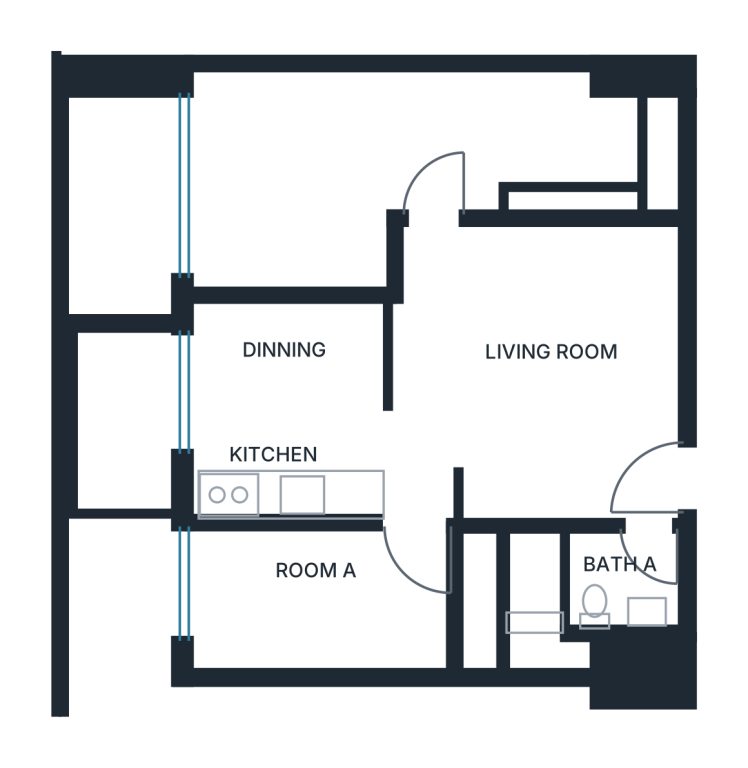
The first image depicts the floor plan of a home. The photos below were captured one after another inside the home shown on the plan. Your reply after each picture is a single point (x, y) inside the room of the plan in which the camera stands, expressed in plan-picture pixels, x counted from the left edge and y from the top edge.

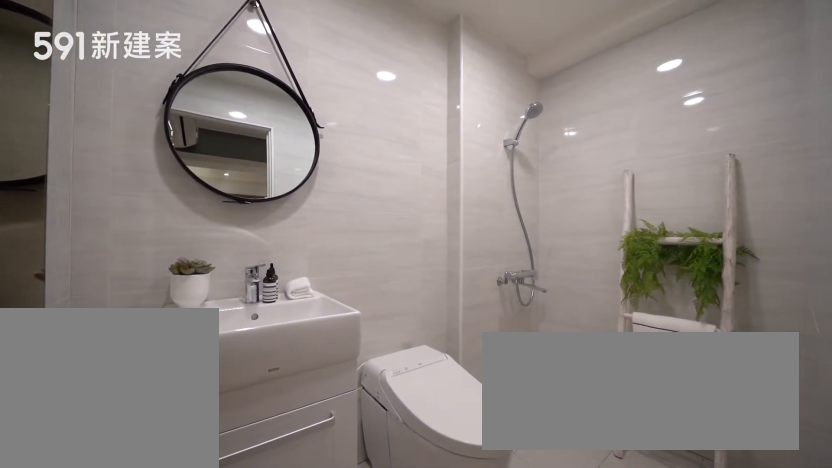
(589, 602)
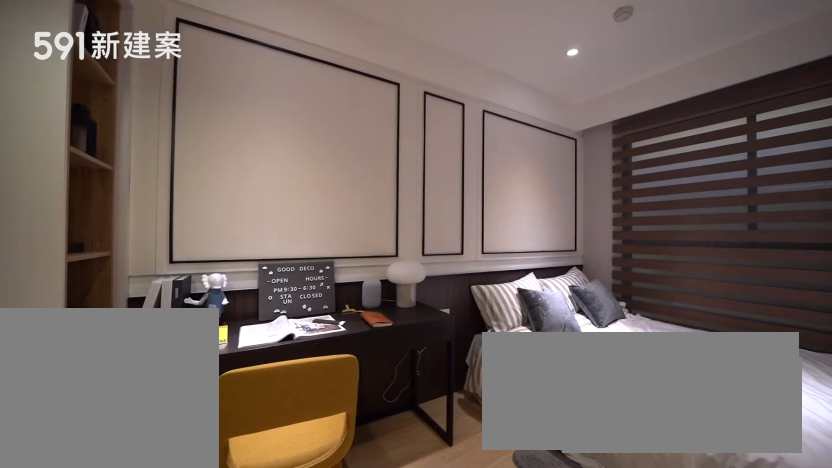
(342, 601)
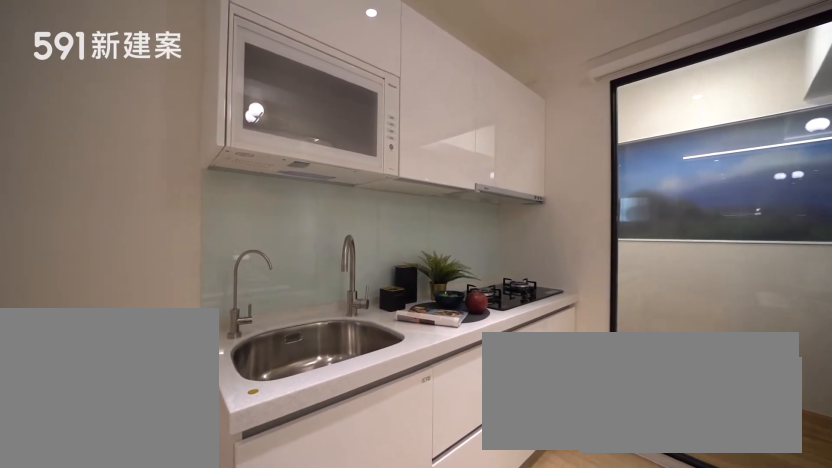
(279, 470)
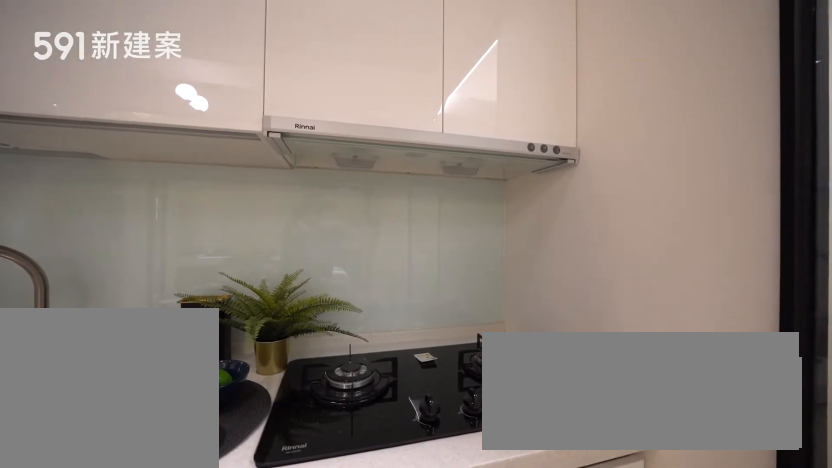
(279, 470)
